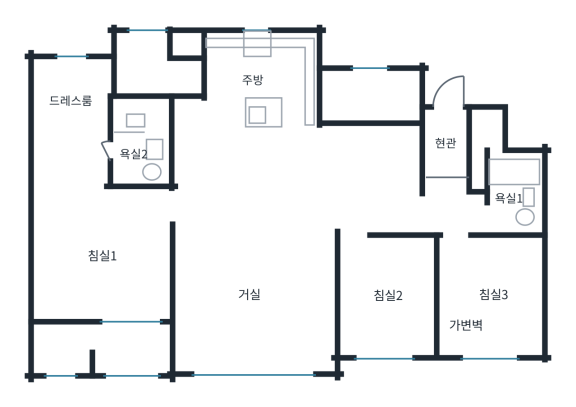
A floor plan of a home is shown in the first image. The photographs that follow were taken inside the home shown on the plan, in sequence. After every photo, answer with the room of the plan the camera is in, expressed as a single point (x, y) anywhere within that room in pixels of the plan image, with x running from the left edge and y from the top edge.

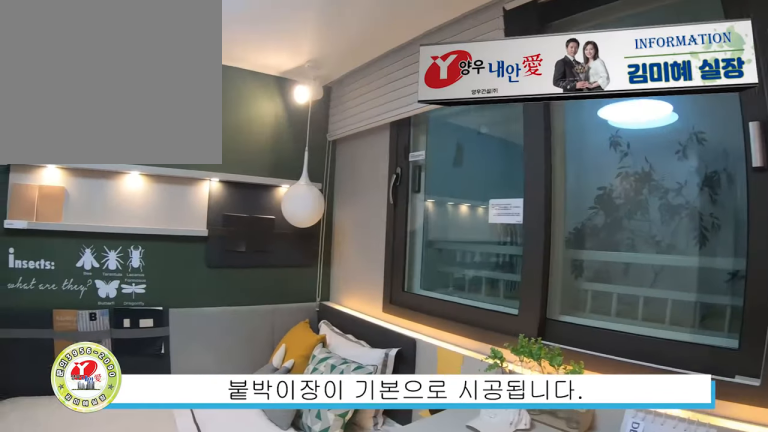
(490, 303)
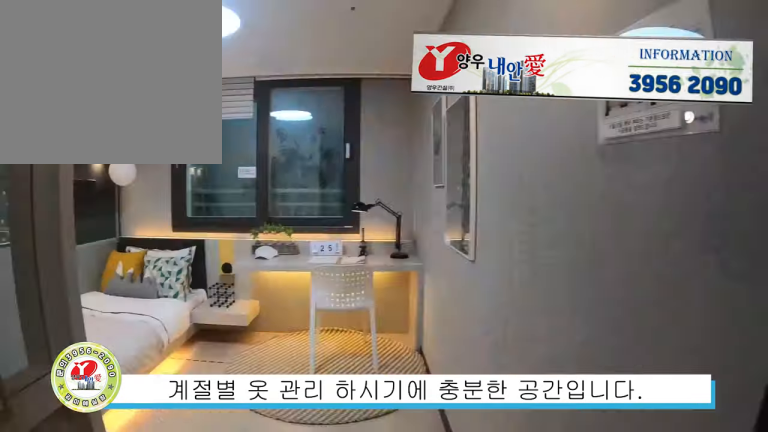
(490, 301)
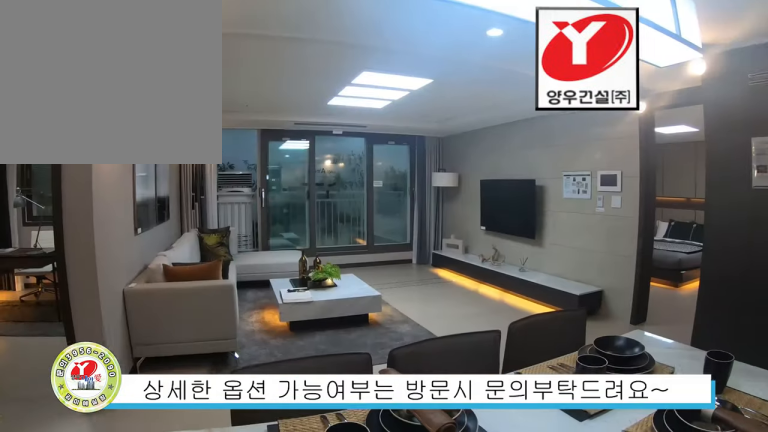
(307, 180)
